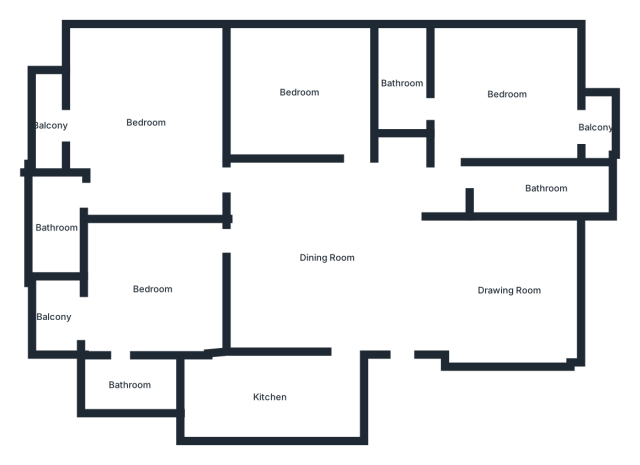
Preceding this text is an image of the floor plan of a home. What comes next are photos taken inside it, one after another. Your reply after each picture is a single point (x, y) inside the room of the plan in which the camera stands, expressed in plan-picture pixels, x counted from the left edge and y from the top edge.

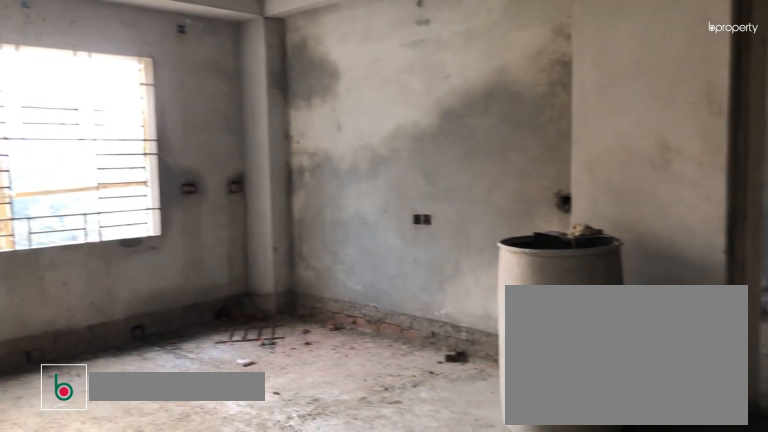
(507, 291)
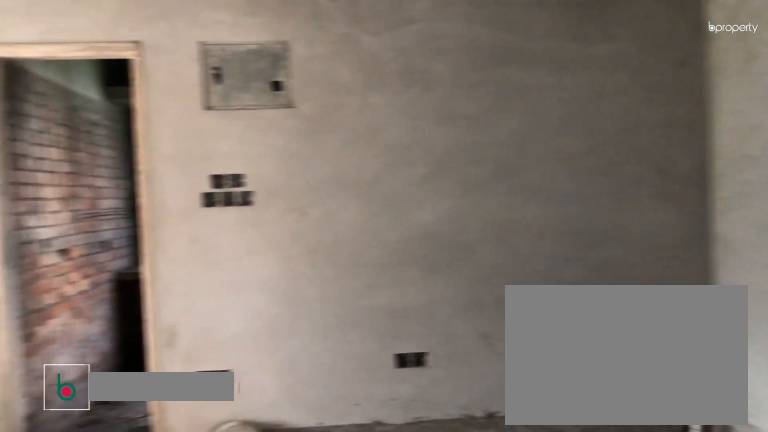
(328, 255)
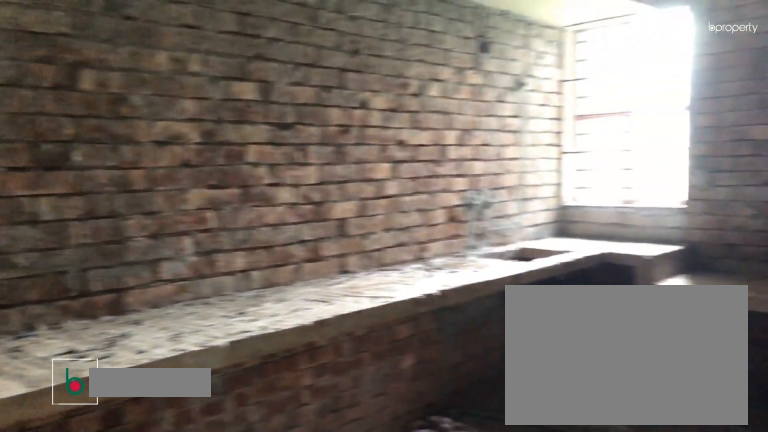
(272, 397)
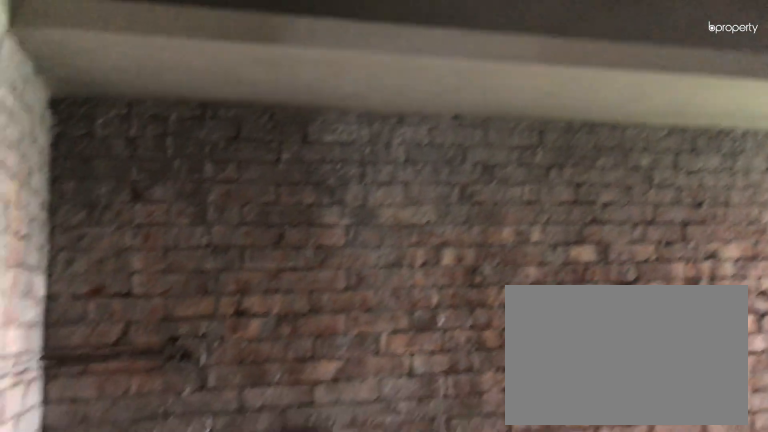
(272, 397)
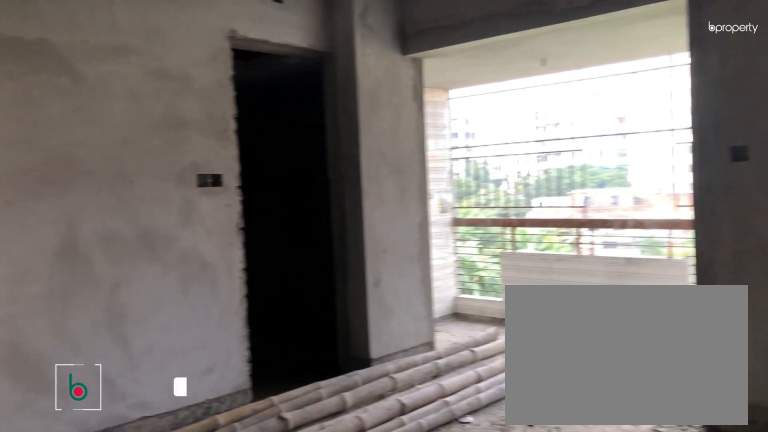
(153, 290)
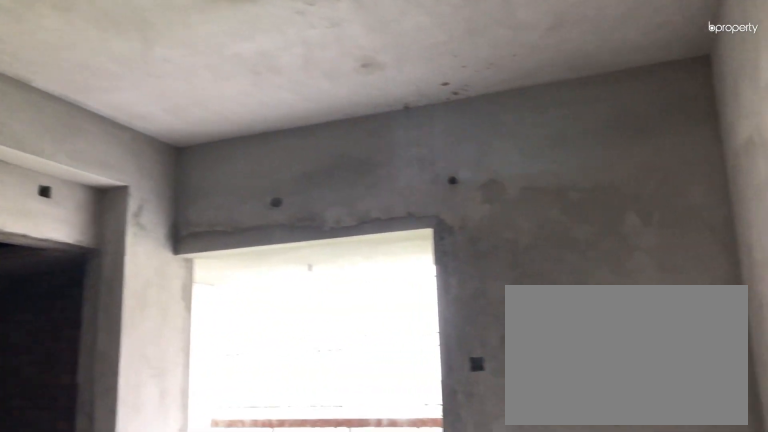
(153, 290)
